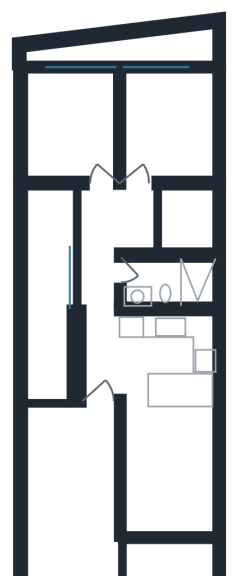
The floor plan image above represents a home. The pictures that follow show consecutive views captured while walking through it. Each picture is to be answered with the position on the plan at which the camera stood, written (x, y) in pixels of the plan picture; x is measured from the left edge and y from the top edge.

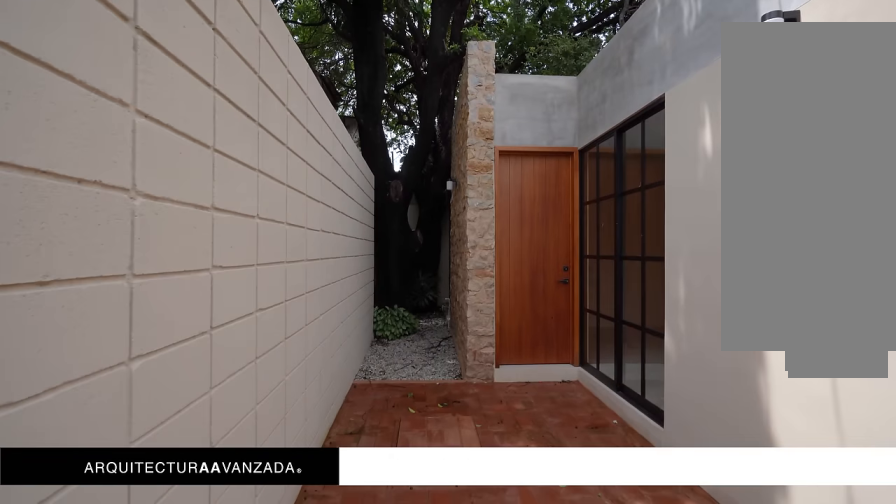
(60, 549)
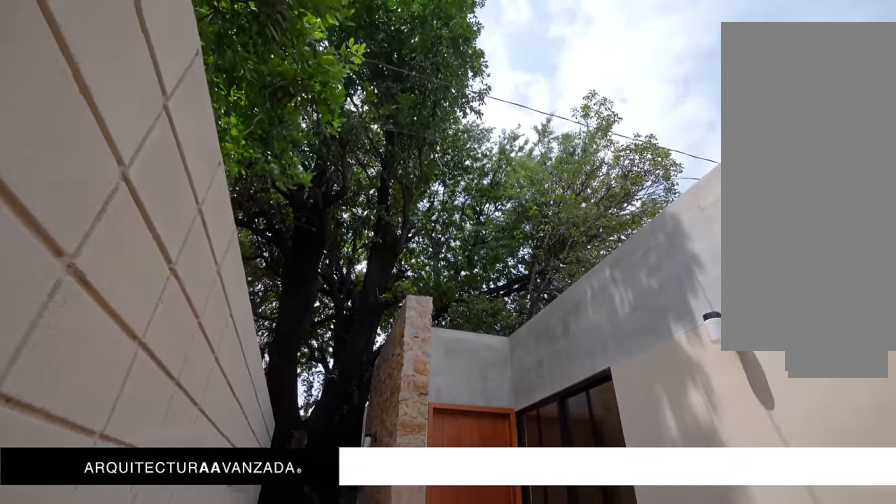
(62, 504)
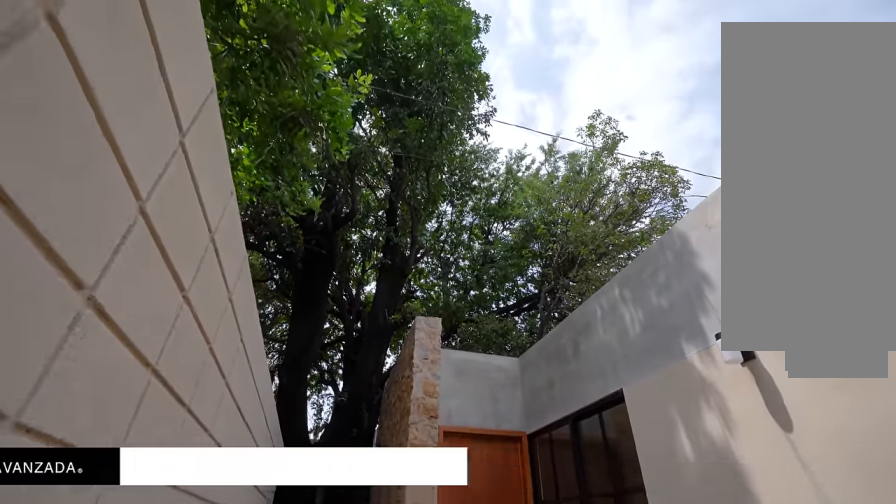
(62, 505)
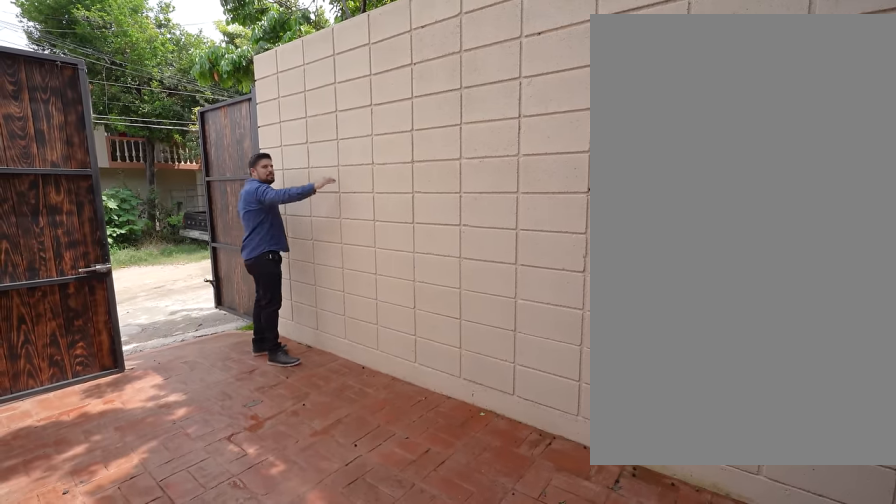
(71, 469)
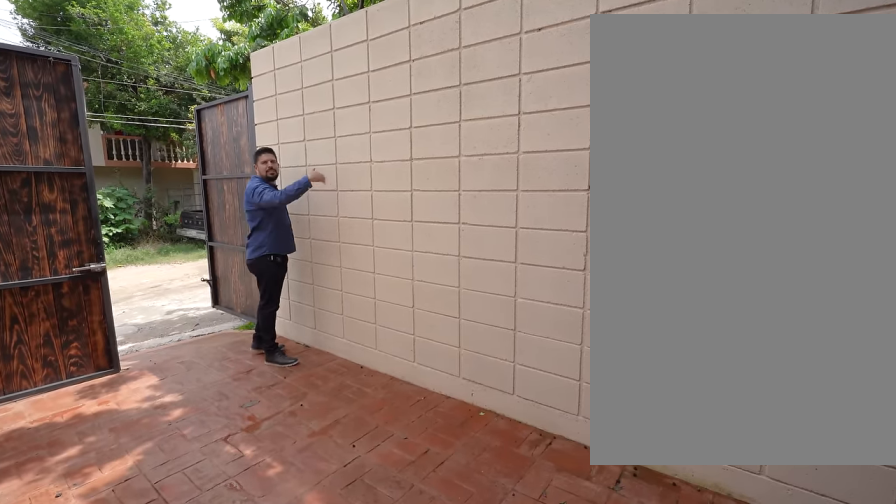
(71, 469)
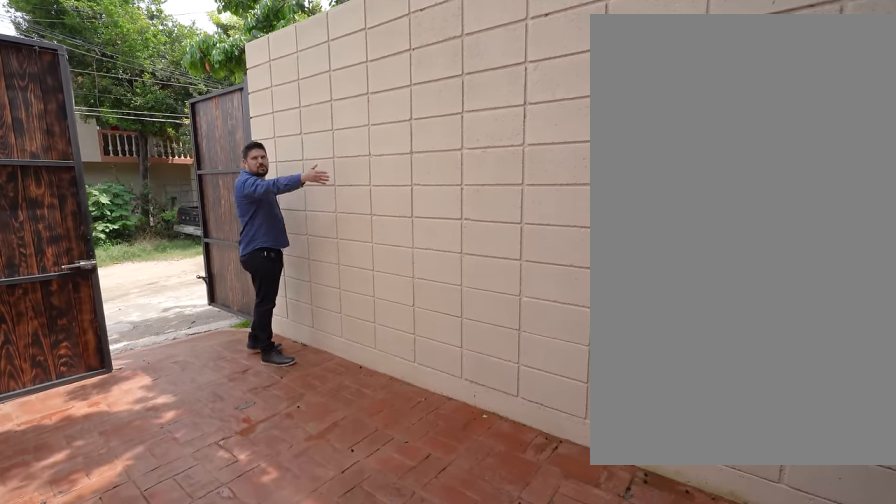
(71, 470)
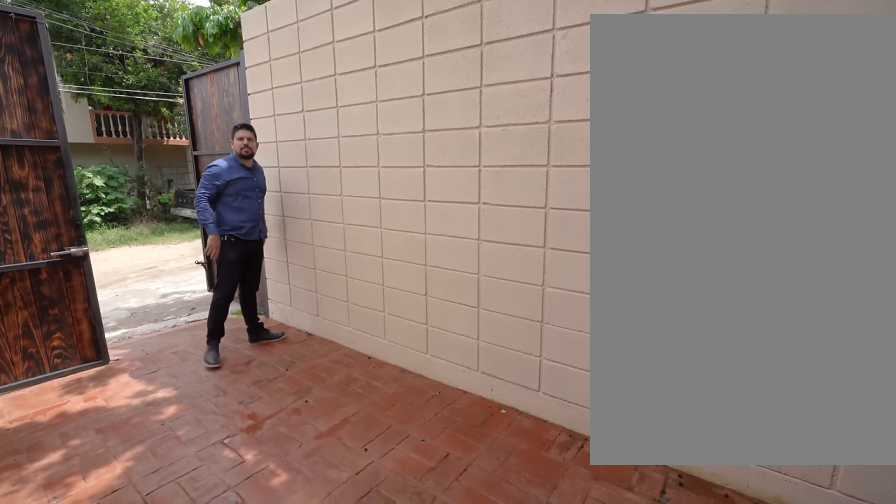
(71, 470)
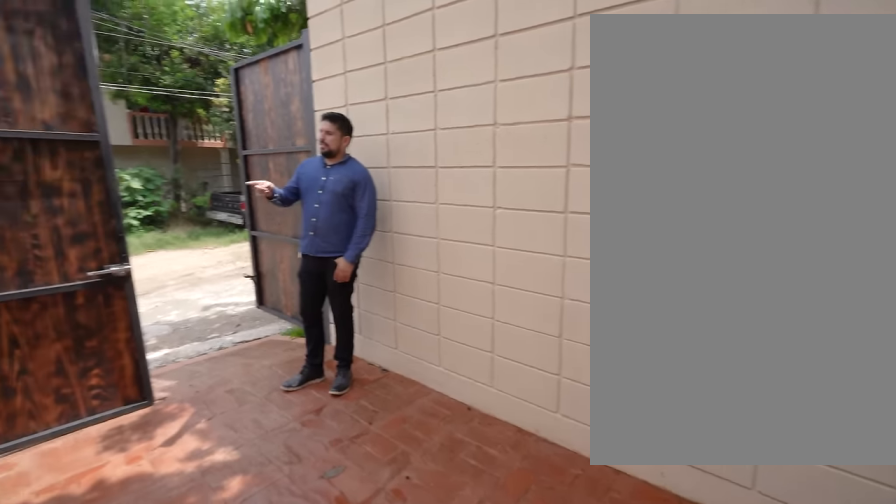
(71, 471)
